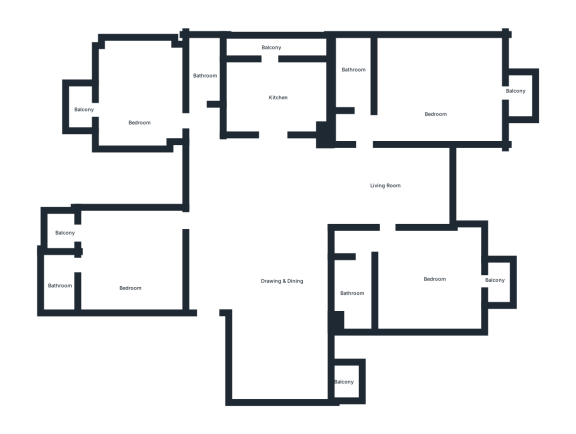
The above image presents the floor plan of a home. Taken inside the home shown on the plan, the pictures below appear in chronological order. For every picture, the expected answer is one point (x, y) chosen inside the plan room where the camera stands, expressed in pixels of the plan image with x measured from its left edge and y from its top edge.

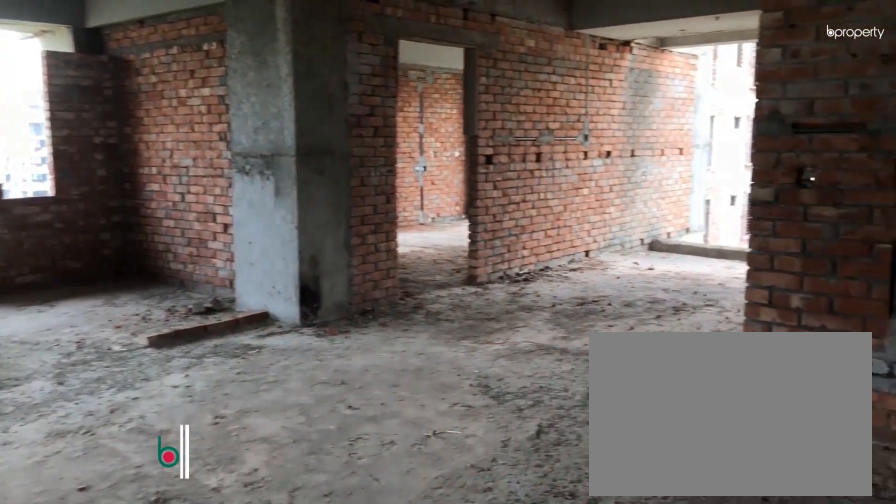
(270, 278)
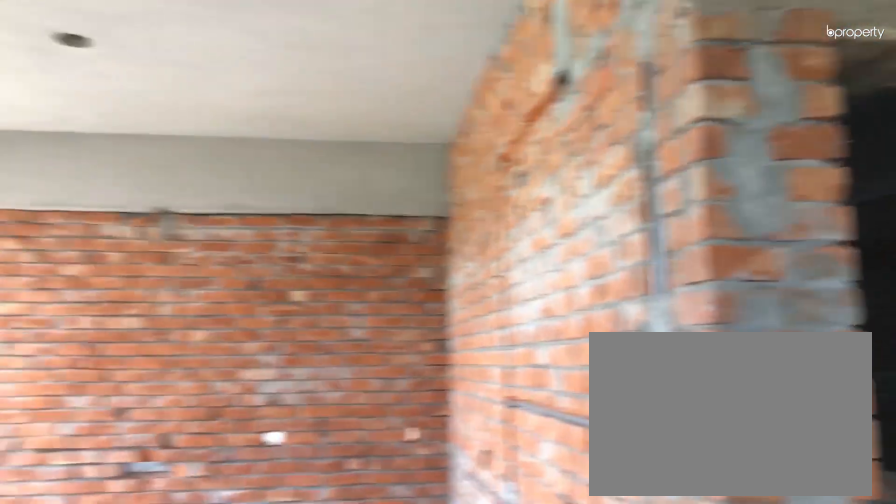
(268, 269)
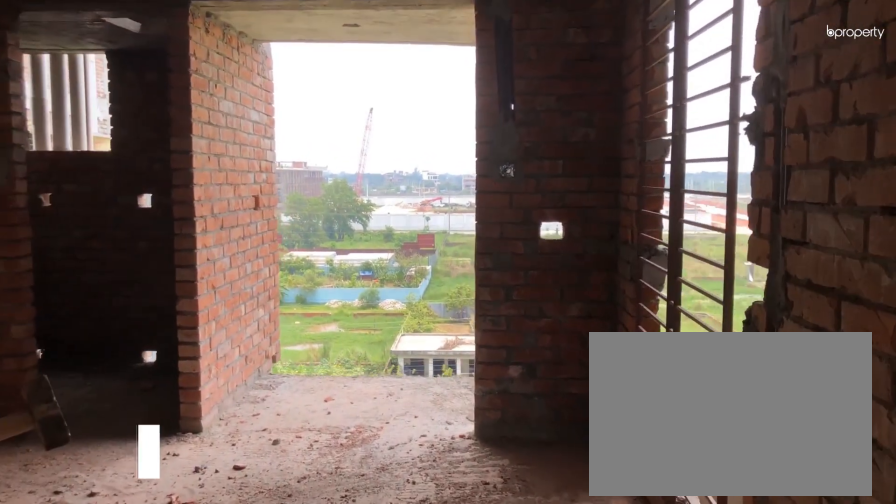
(131, 267)
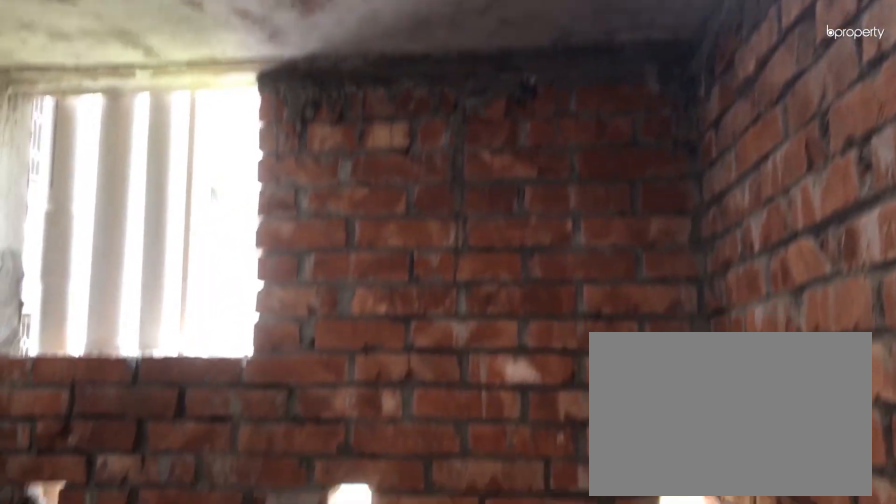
(58, 281)
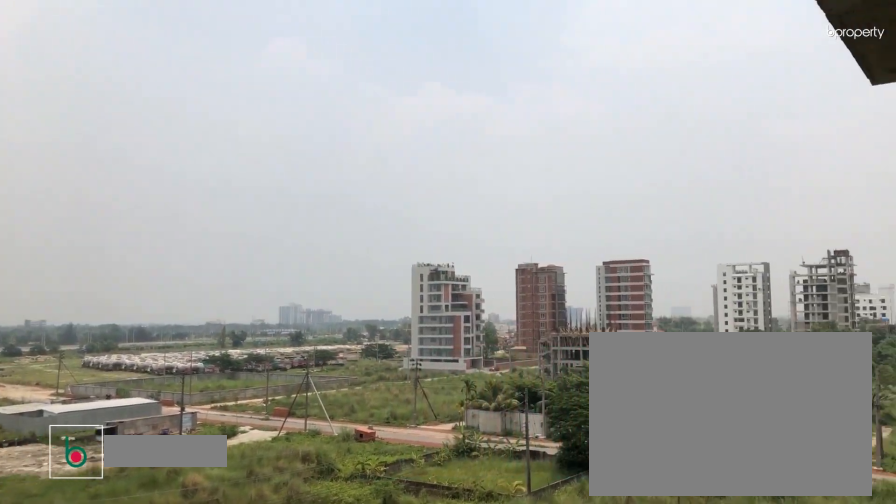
(59, 230)
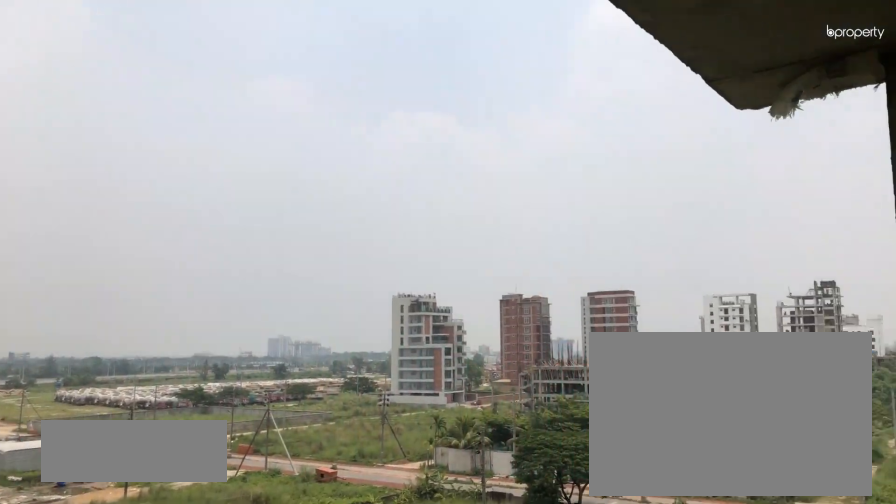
(82, 108)
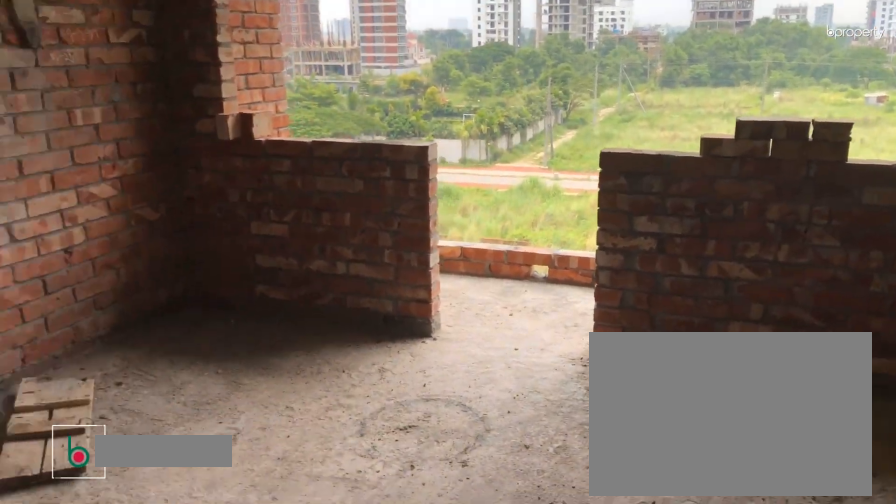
(272, 94)
